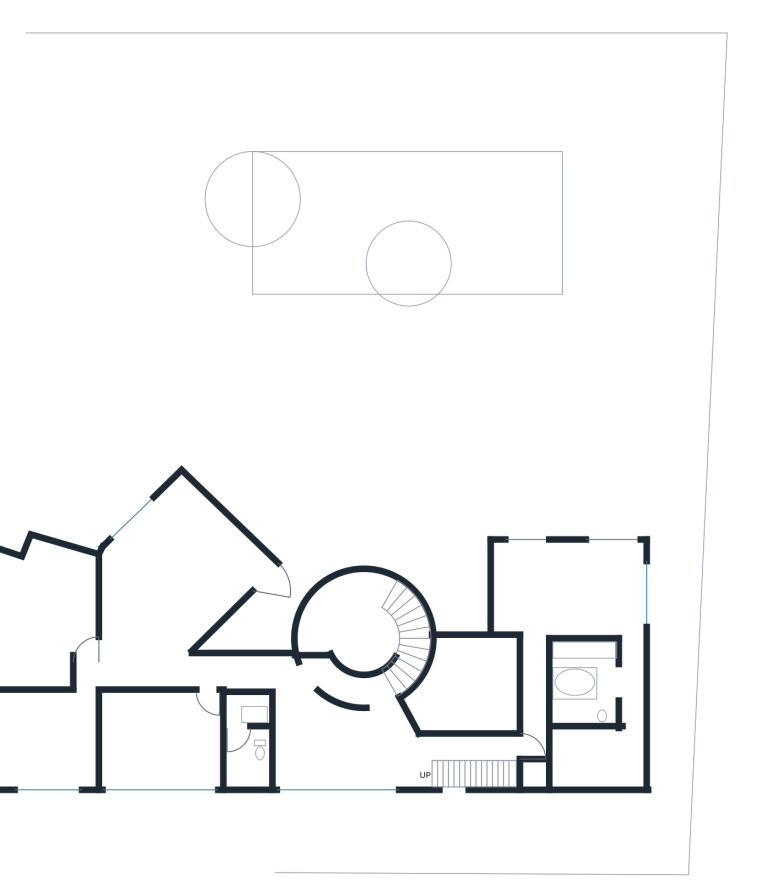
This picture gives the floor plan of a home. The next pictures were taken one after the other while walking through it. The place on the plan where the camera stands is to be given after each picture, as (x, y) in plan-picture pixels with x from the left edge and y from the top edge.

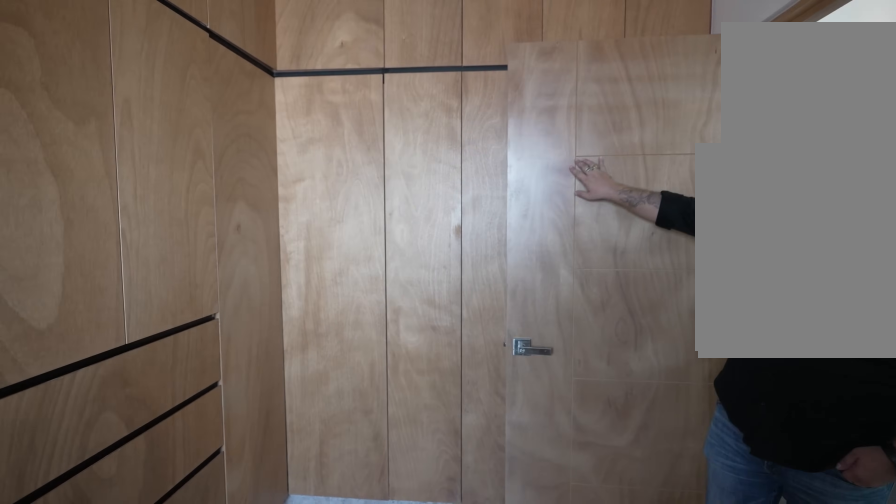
(591, 761)
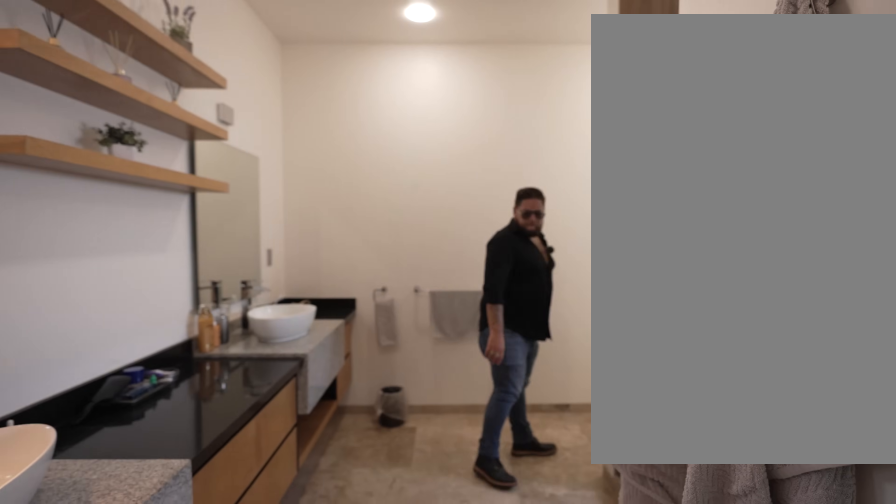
(616, 686)
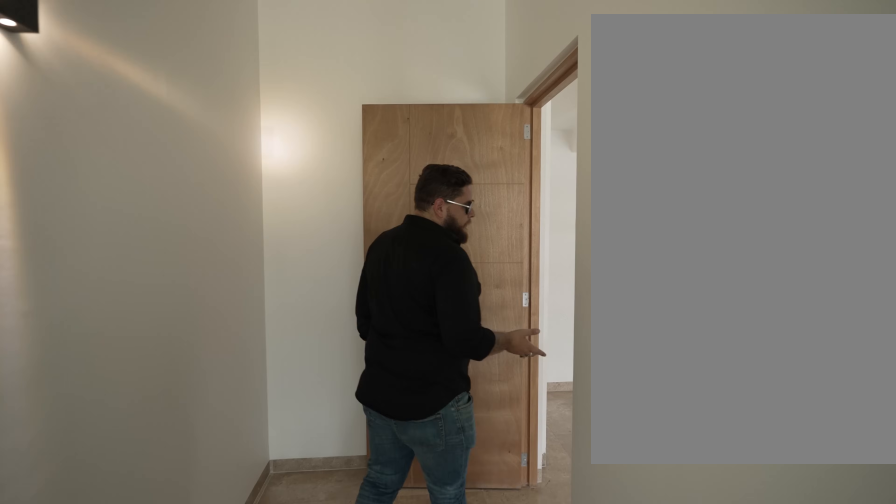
(529, 660)
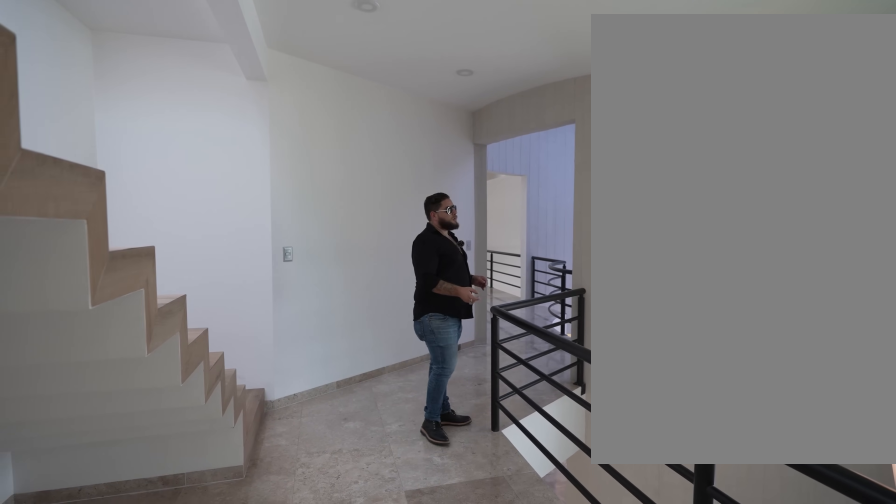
(491, 744)
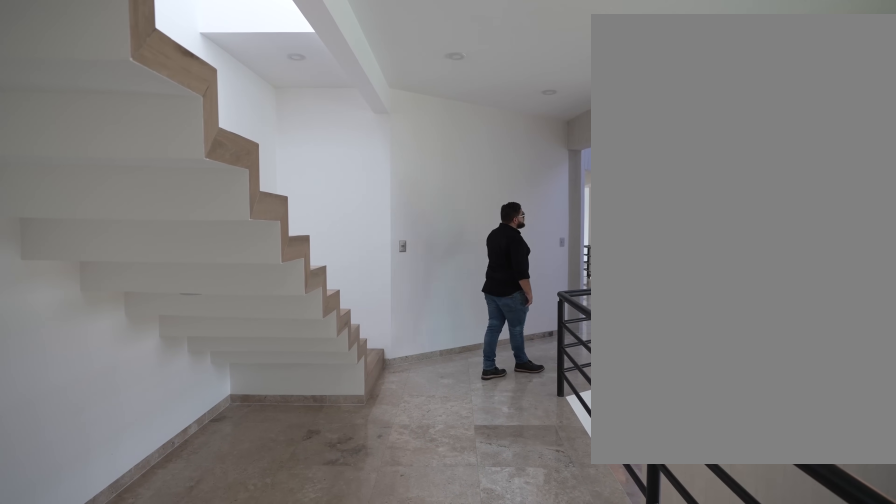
(491, 744)
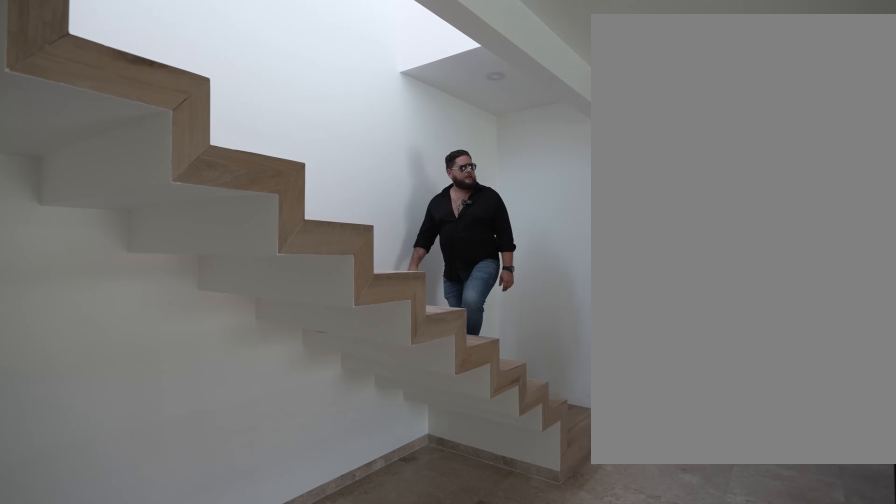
(491, 744)
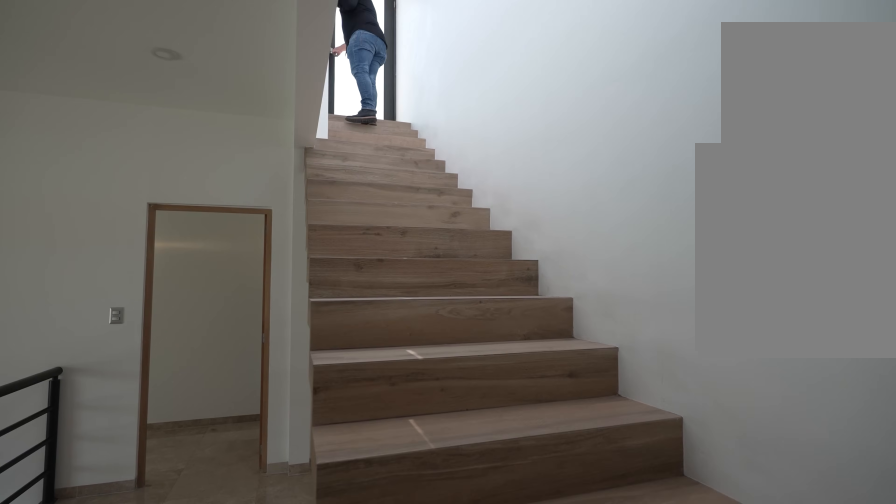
(451, 775)
